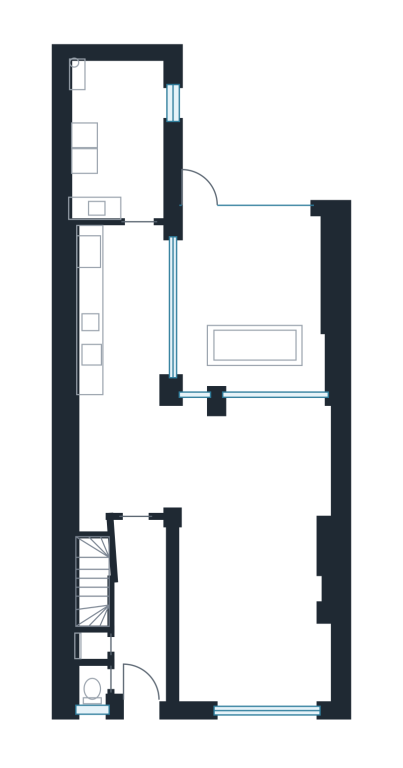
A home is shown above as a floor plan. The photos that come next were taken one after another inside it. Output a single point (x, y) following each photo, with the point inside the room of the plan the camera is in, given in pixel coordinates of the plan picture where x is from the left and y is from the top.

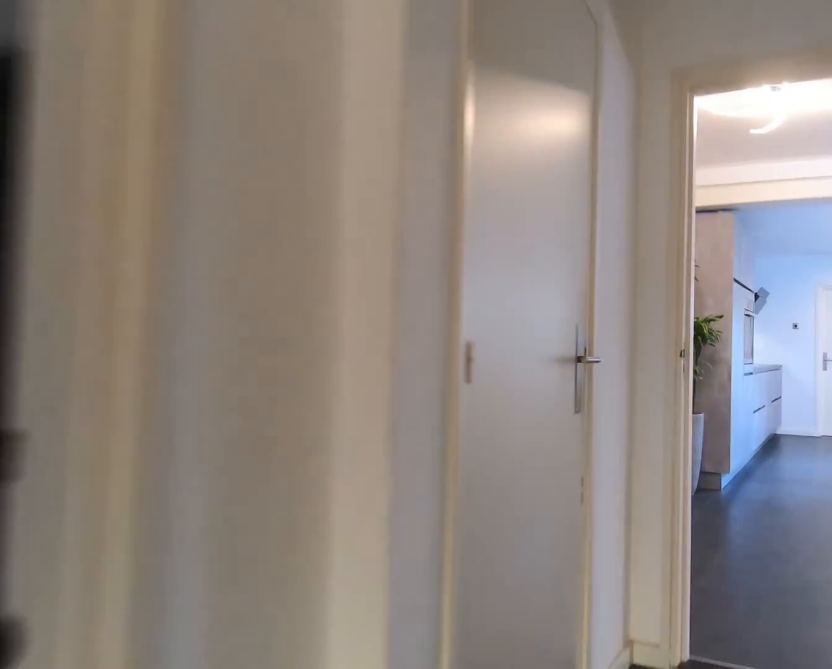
(140, 608)
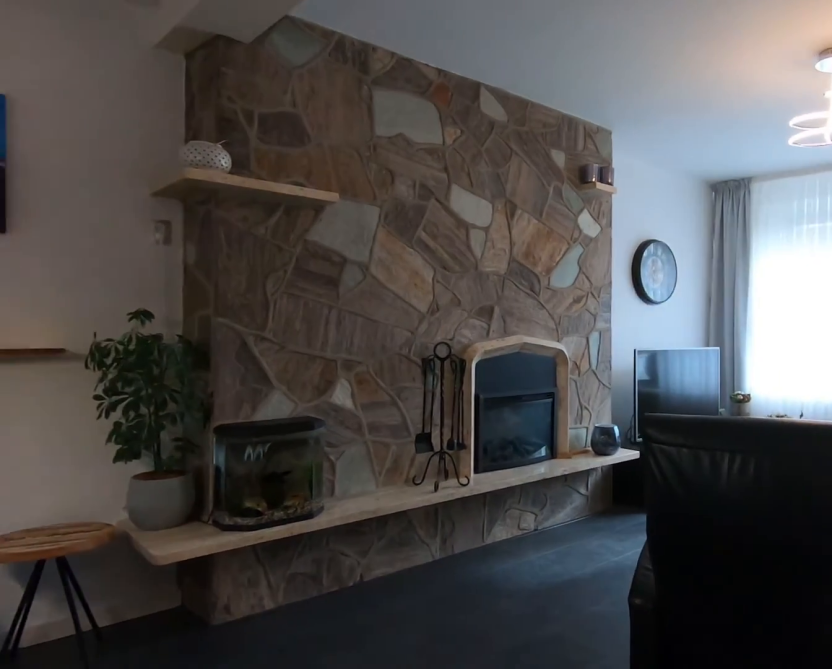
(204, 457)
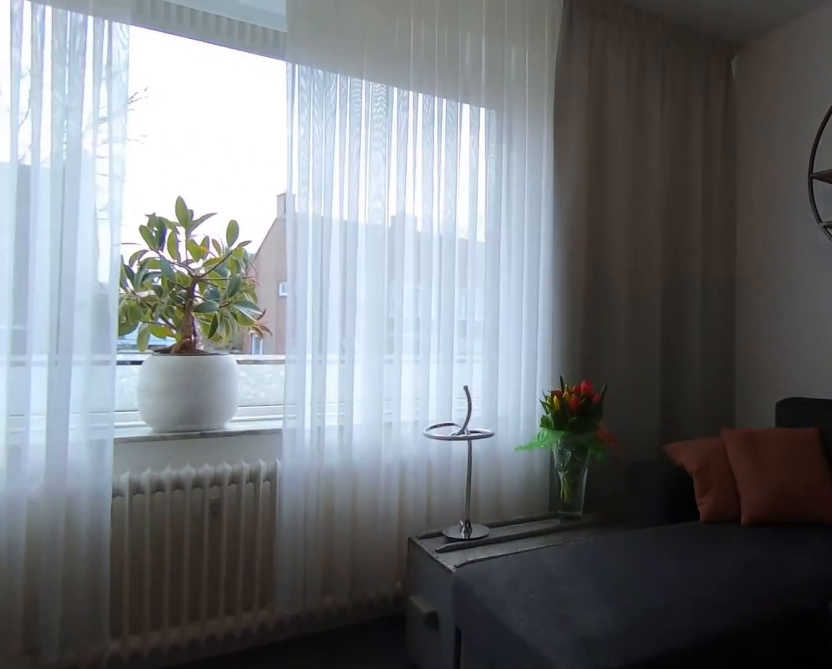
(251, 613)
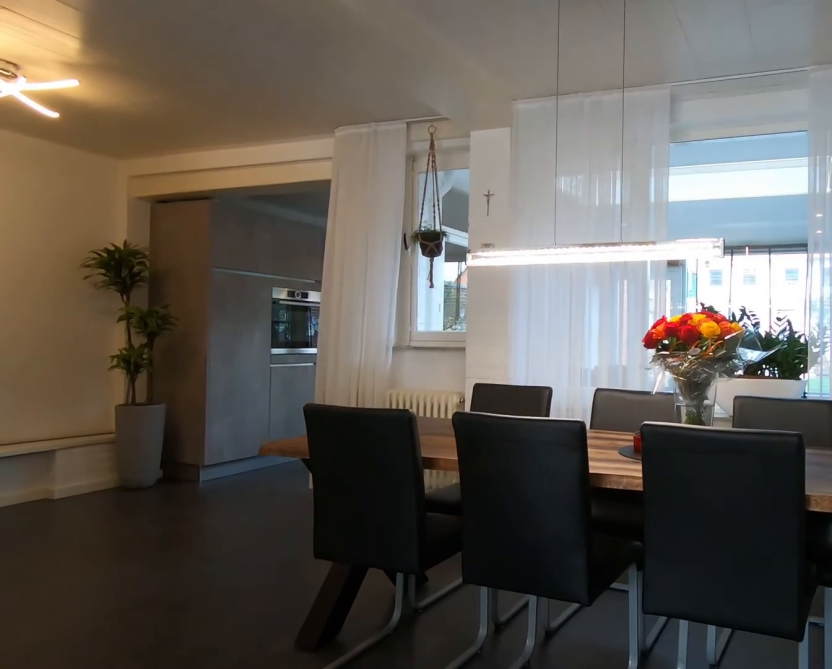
(251, 613)
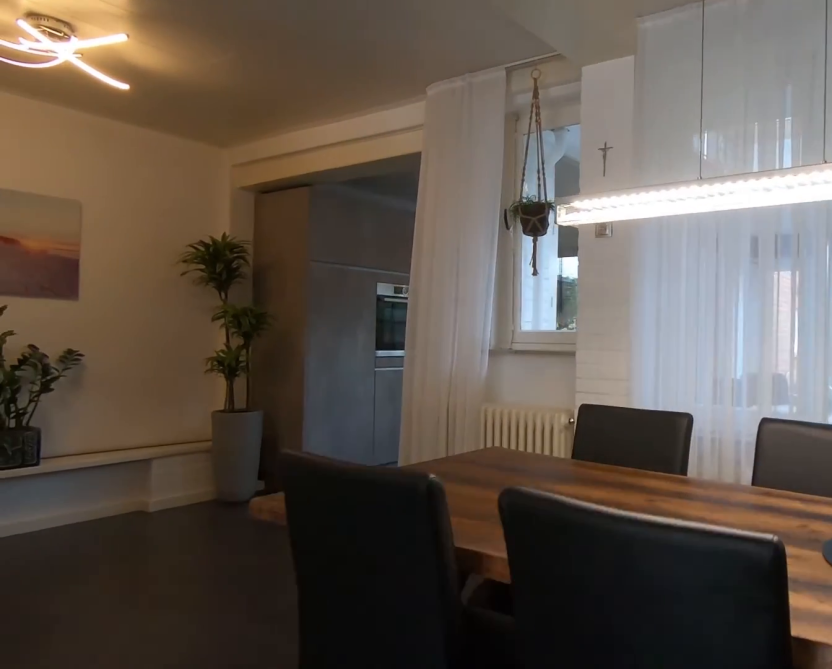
(204, 457)
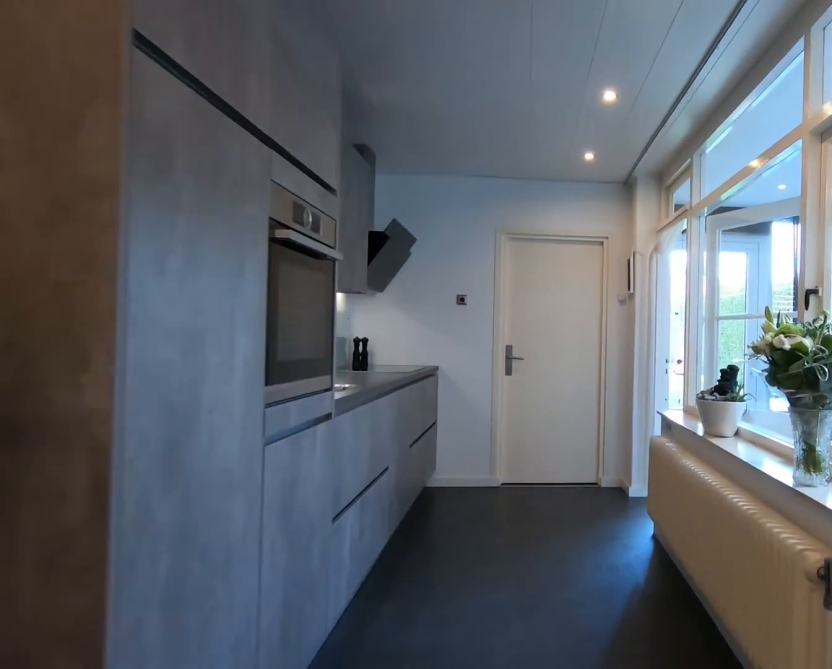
(204, 457)
